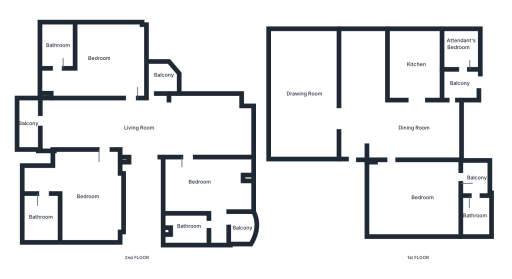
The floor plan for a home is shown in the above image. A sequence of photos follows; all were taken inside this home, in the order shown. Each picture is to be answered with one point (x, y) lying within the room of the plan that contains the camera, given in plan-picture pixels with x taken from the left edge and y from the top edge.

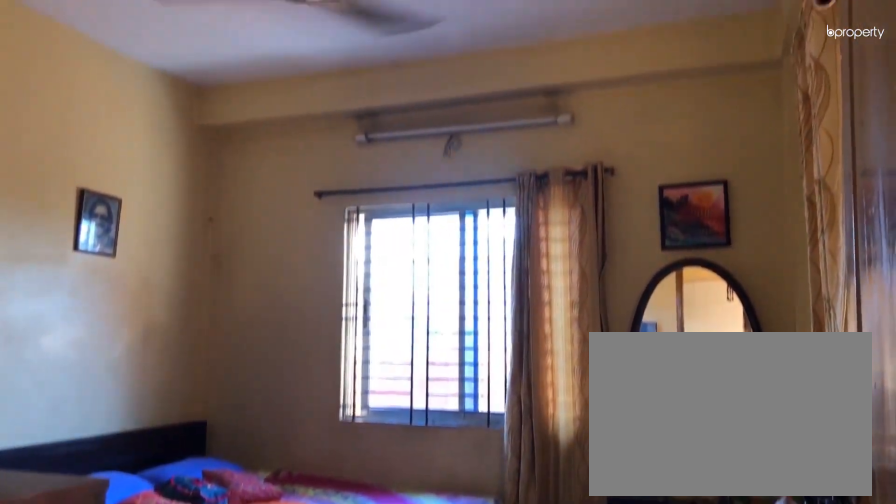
(414, 198)
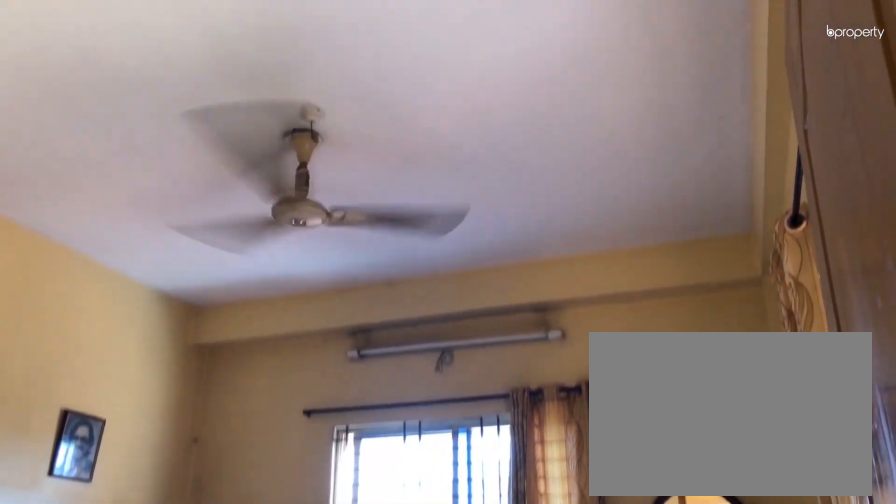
(414, 198)
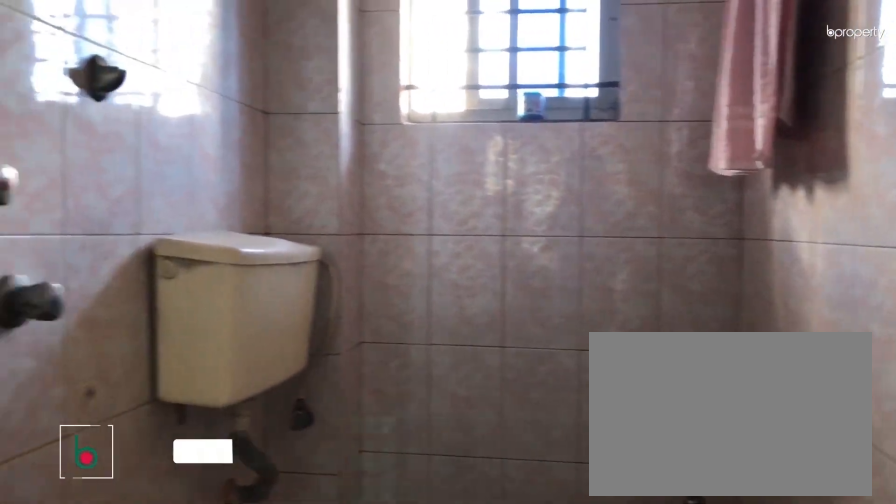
(482, 216)
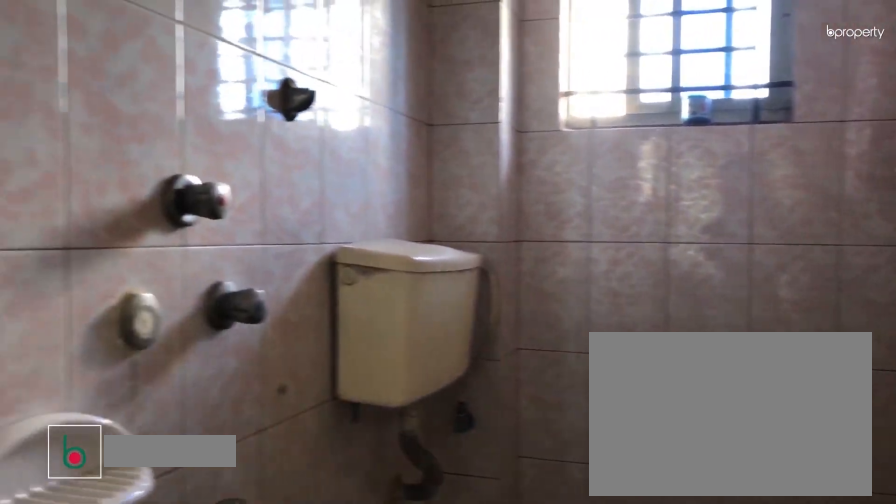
(482, 216)
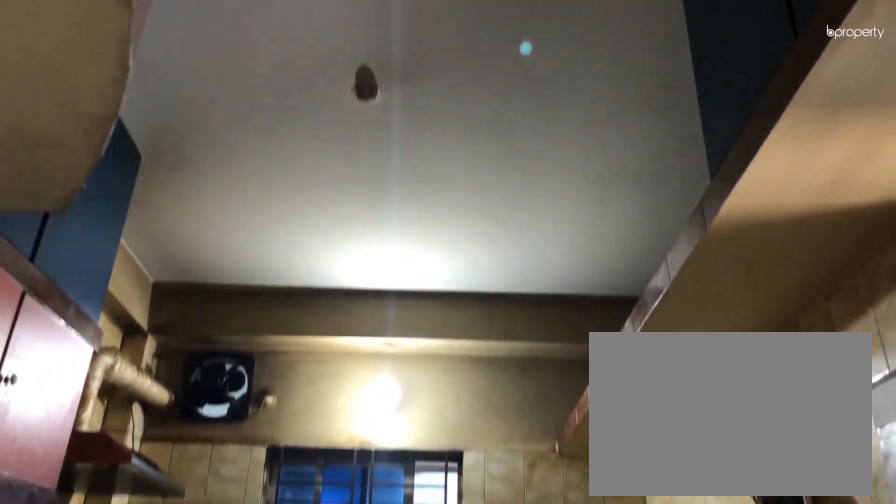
(411, 56)
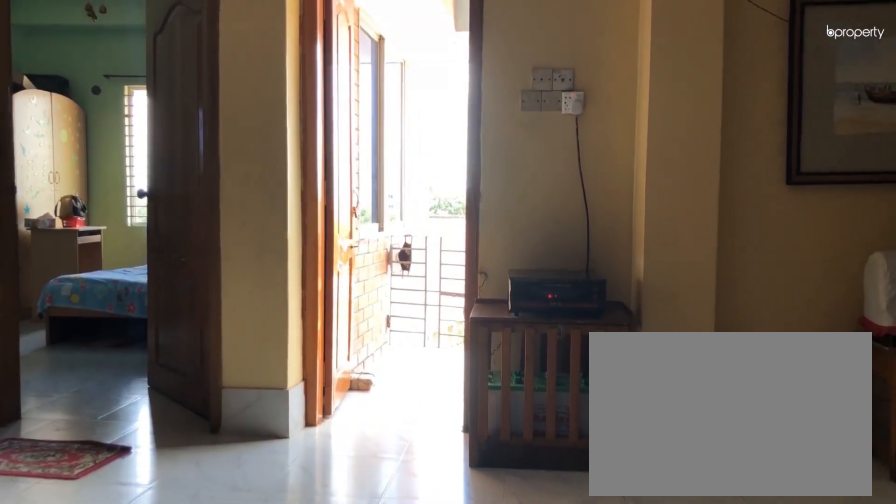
(142, 149)
